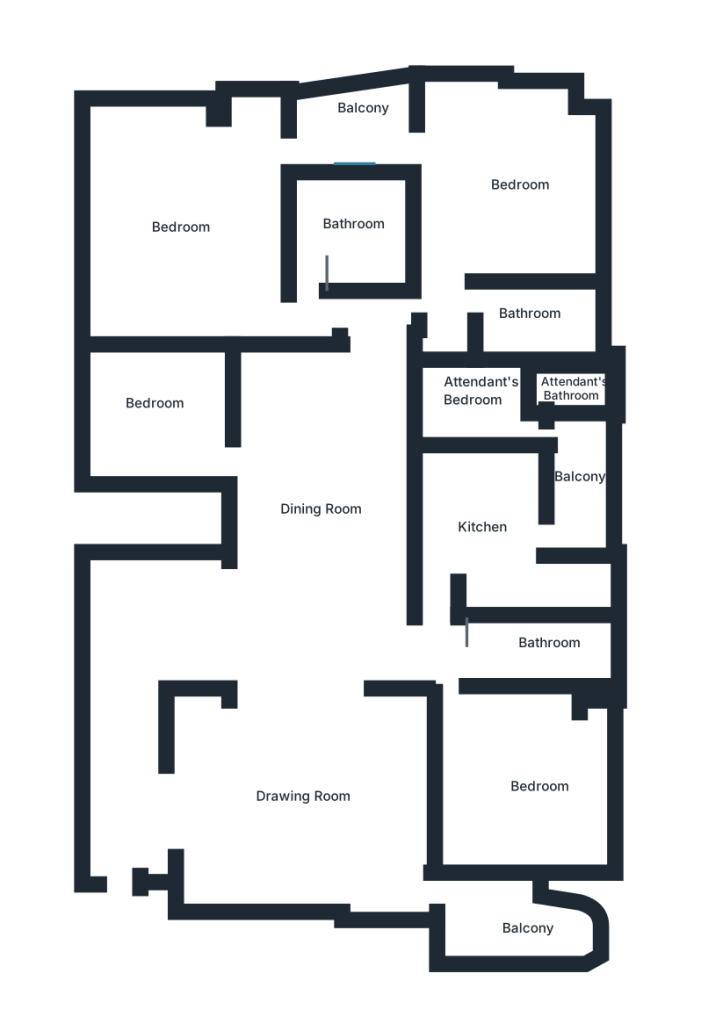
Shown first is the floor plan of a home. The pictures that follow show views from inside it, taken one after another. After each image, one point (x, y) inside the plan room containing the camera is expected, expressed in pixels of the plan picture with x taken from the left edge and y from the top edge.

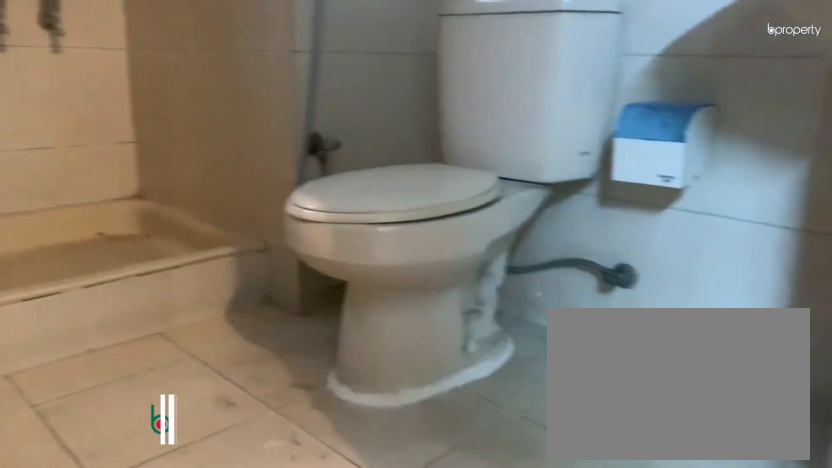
(539, 309)
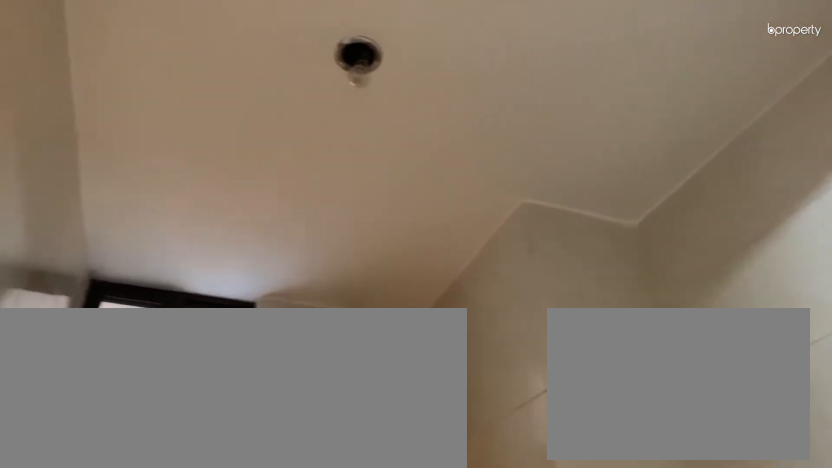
(528, 301)
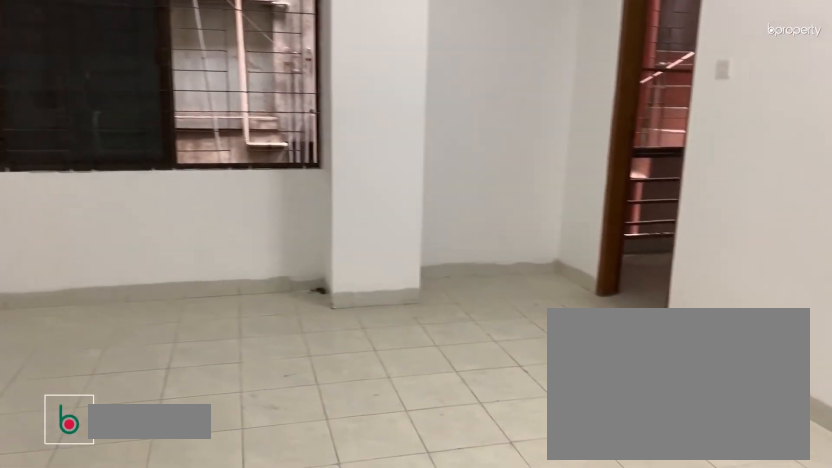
(206, 250)
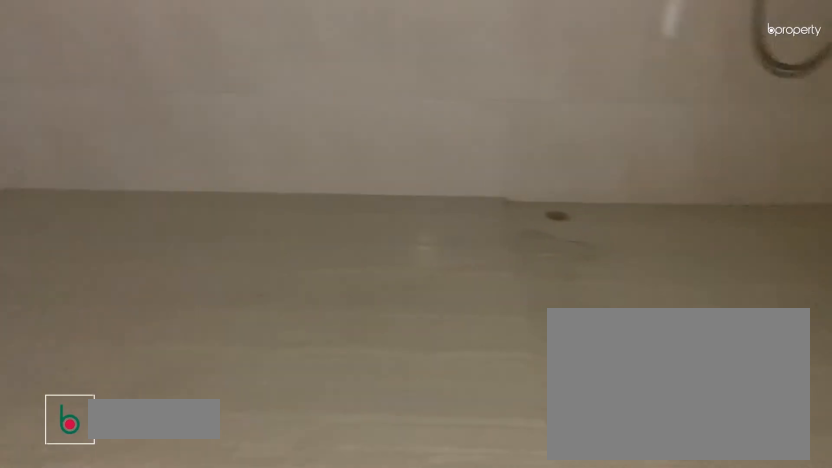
(334, 233)
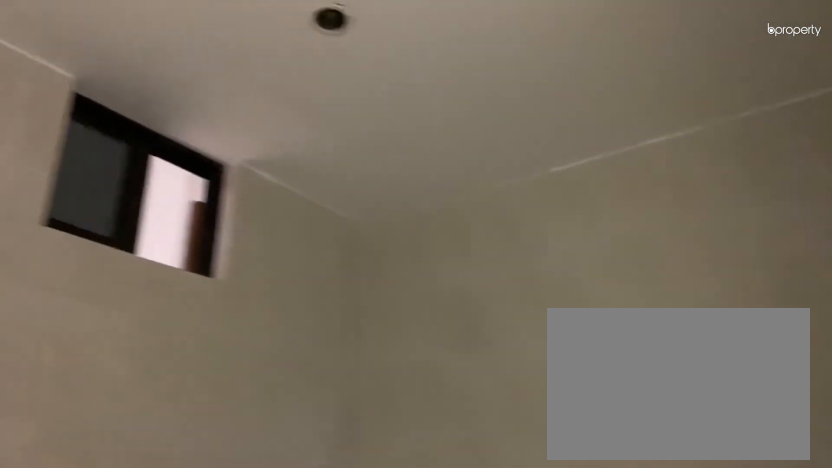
(334, 233)
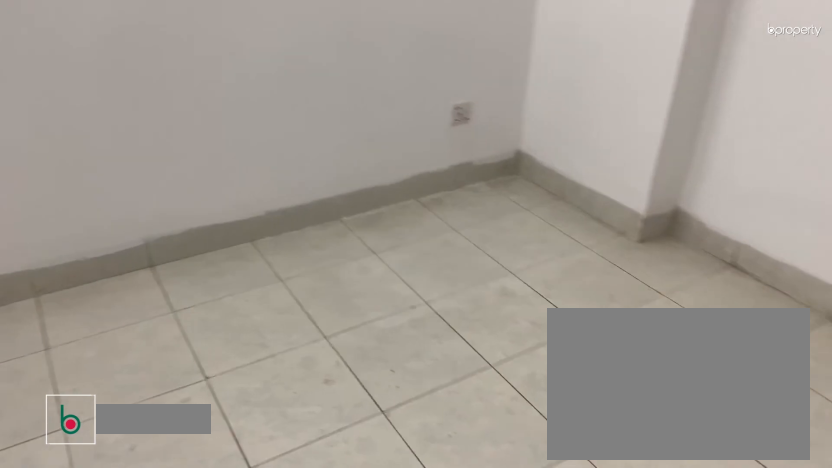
(164, 417)
